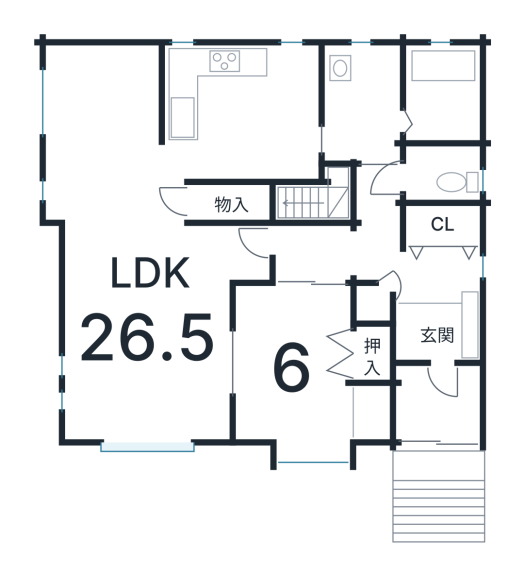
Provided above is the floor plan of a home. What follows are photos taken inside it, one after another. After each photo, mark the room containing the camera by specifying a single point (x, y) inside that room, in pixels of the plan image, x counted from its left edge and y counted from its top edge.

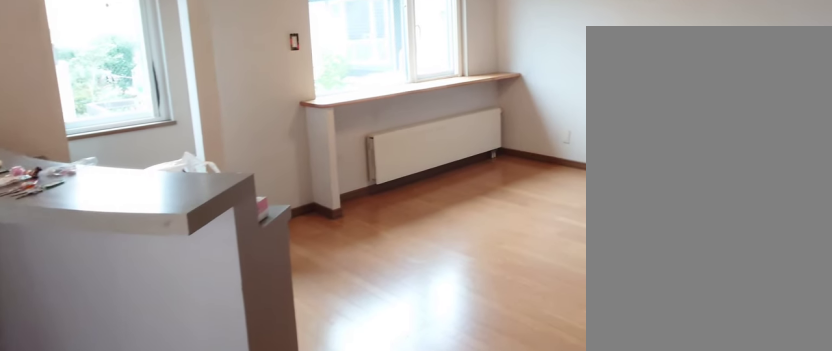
(88, 129)
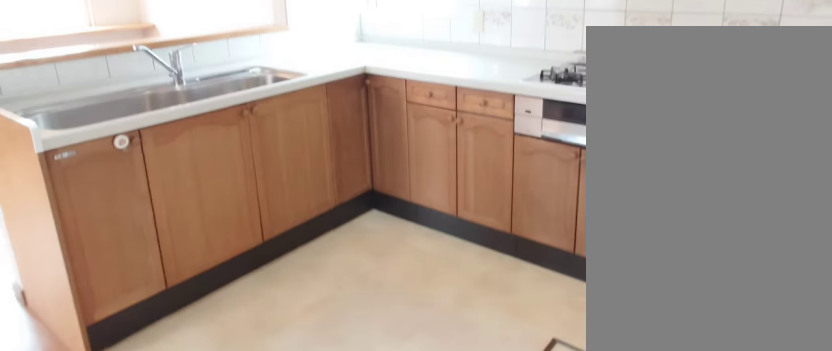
(241, 118)
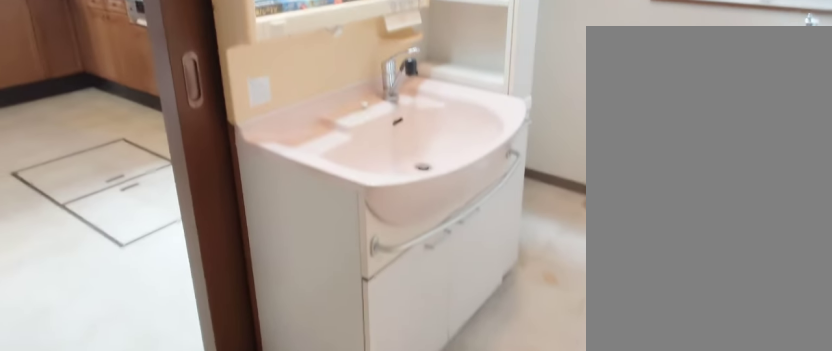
(364, 113)
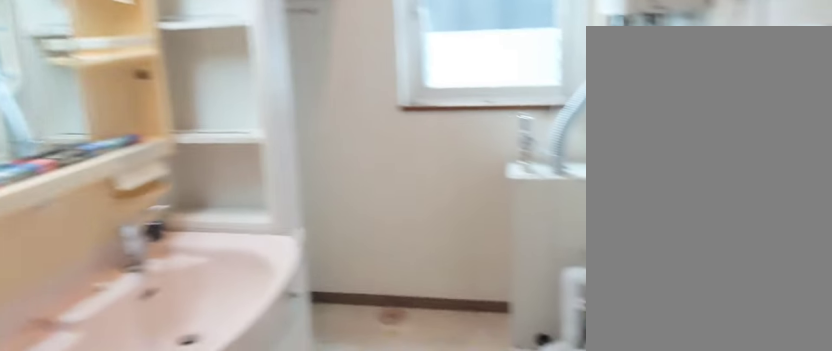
(364, 113)
